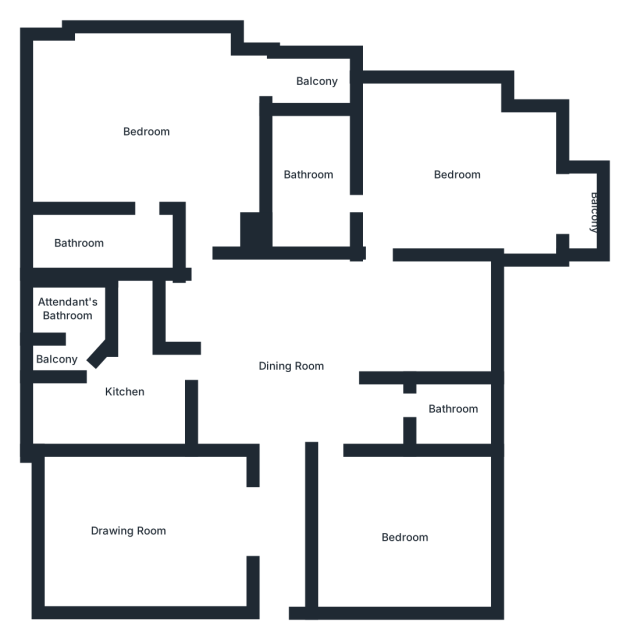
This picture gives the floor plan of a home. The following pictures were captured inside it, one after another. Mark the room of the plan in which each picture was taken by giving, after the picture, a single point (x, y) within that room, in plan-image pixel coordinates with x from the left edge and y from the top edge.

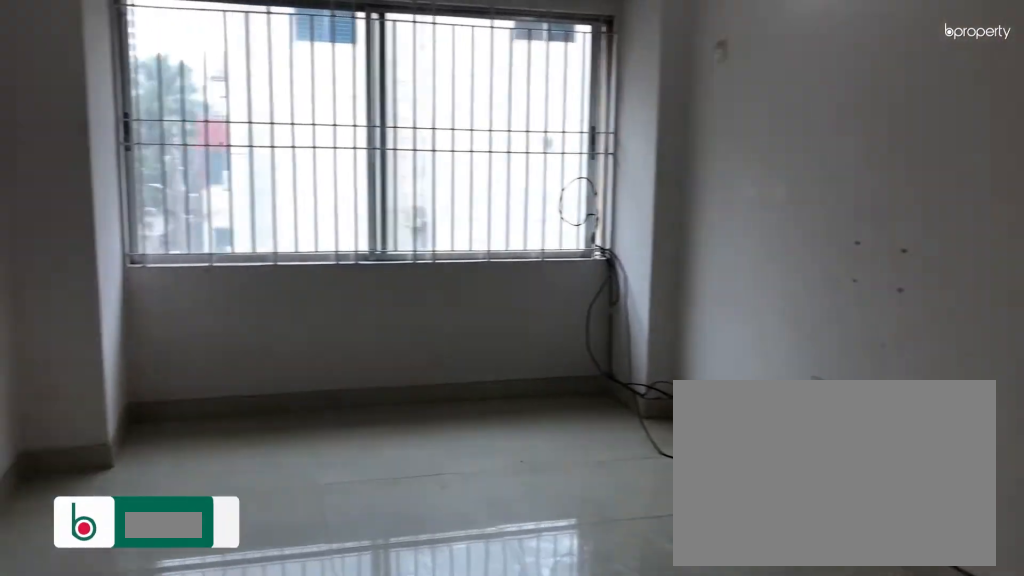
(146, 526)
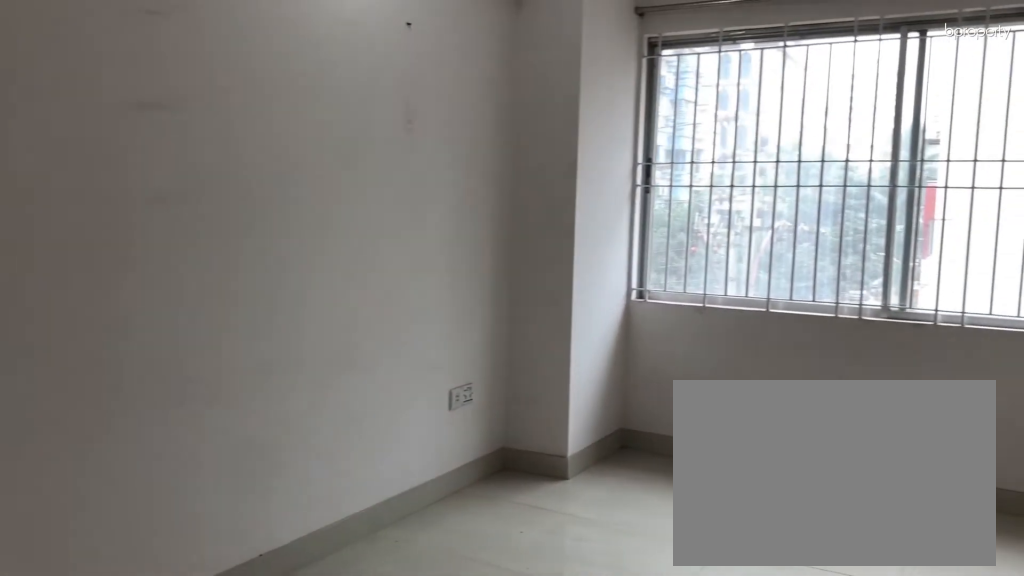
(144, 527)
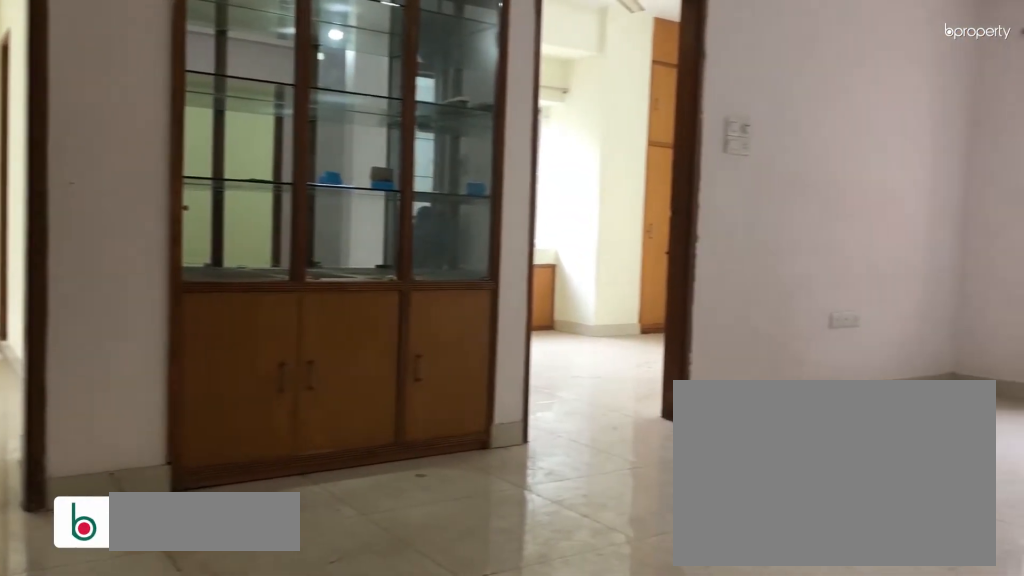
(290, 365)
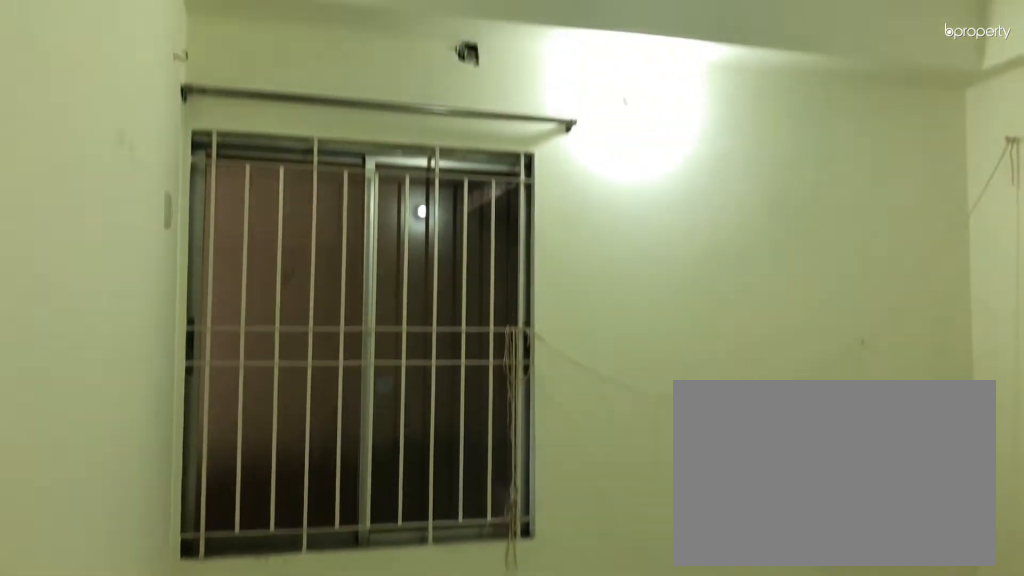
(403, 532)
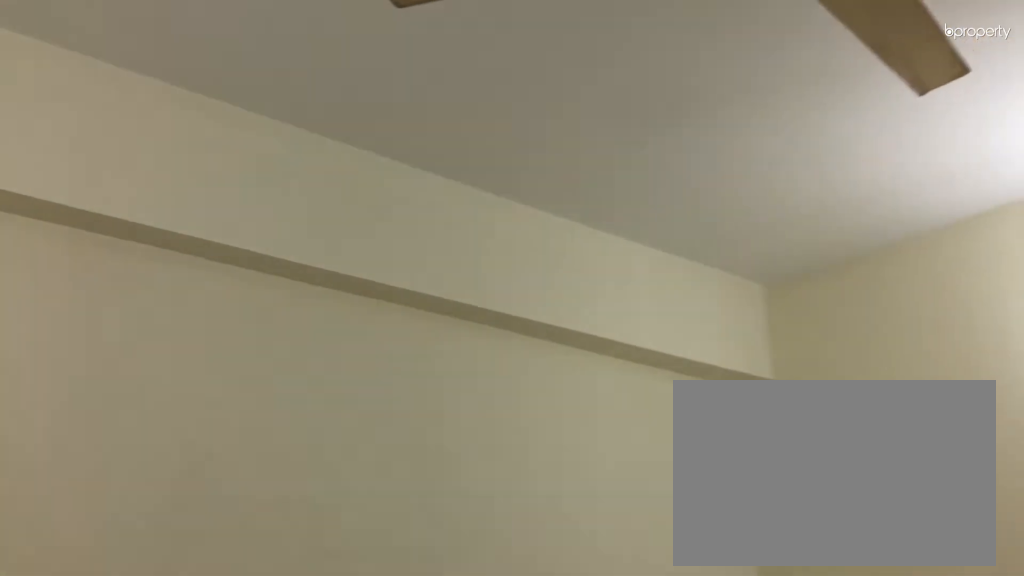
(403, 532)
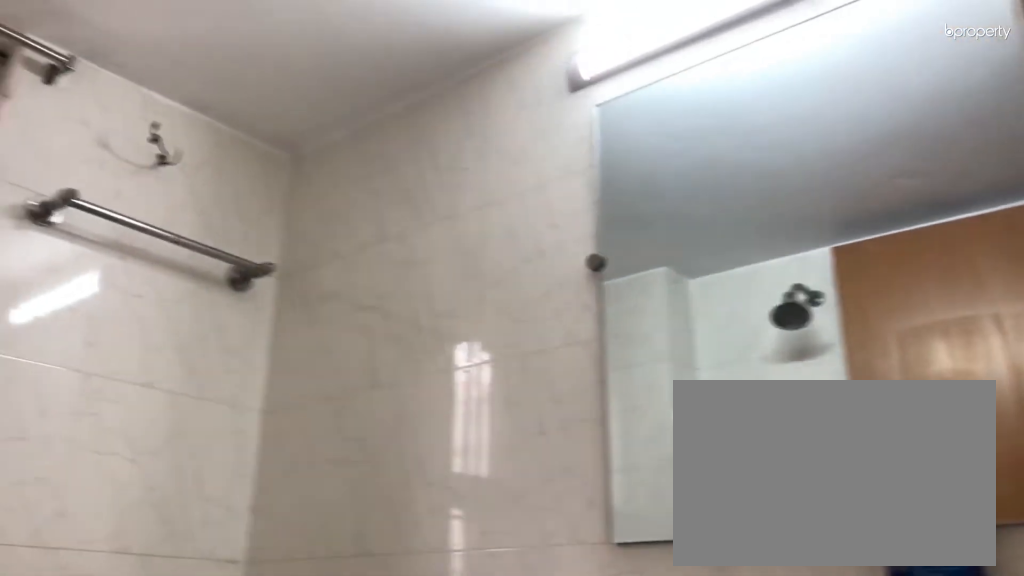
(450, 407)
